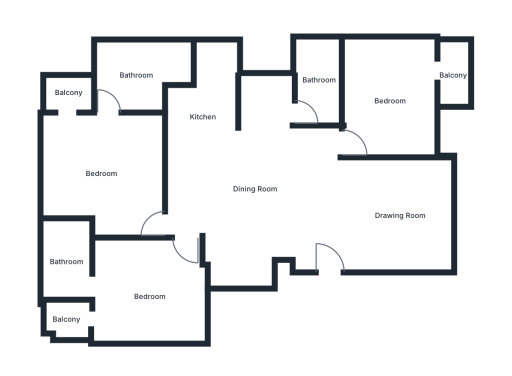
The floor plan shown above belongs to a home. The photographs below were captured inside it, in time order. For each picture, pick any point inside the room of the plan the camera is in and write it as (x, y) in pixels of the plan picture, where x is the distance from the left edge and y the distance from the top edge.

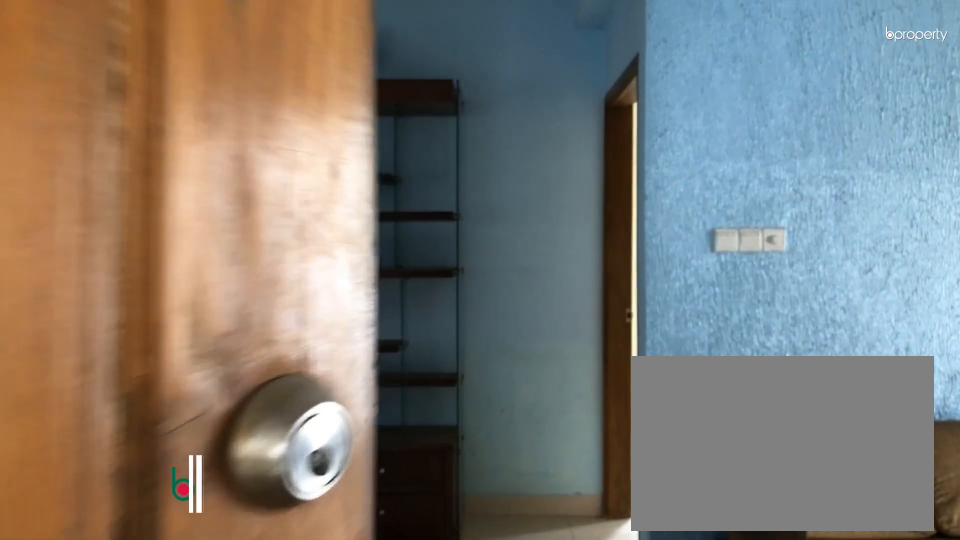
(331, 230)
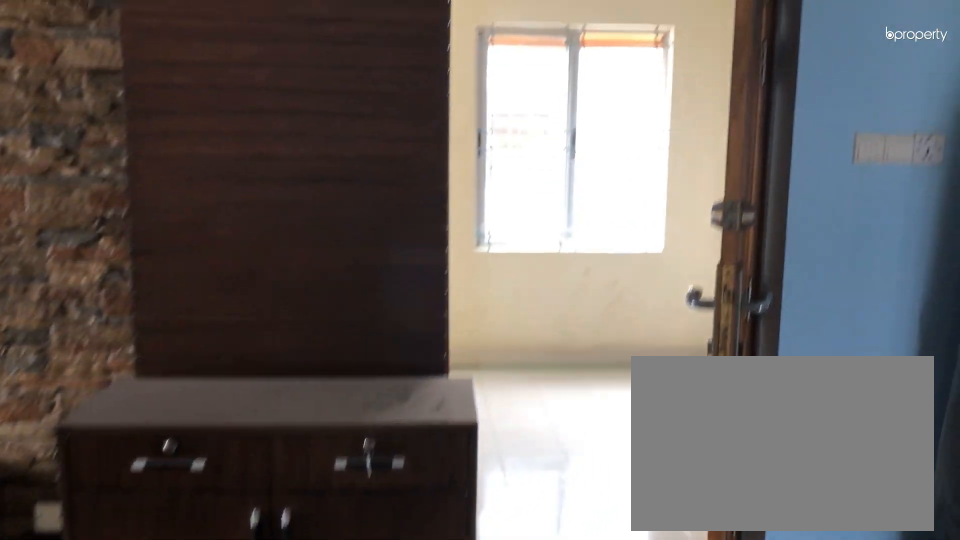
(400, 214)
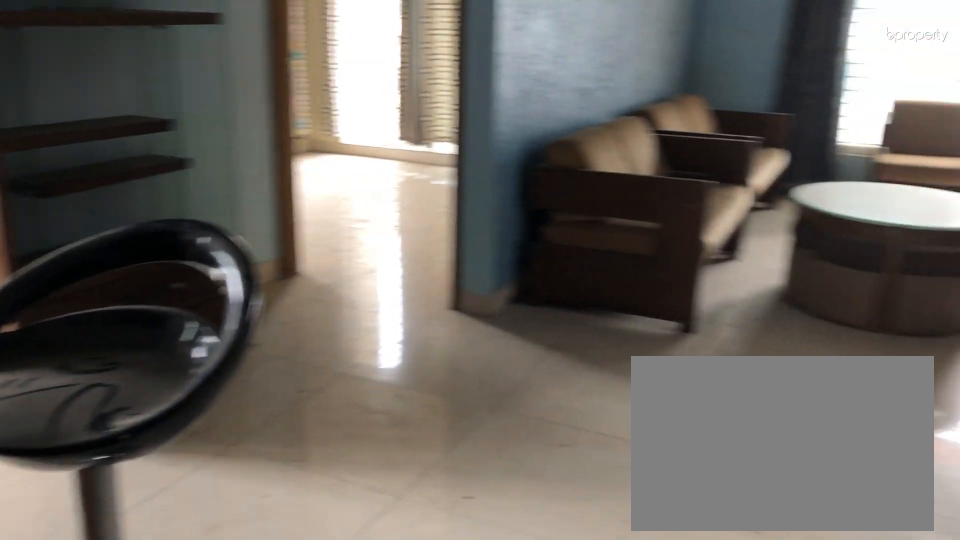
(254, 189)
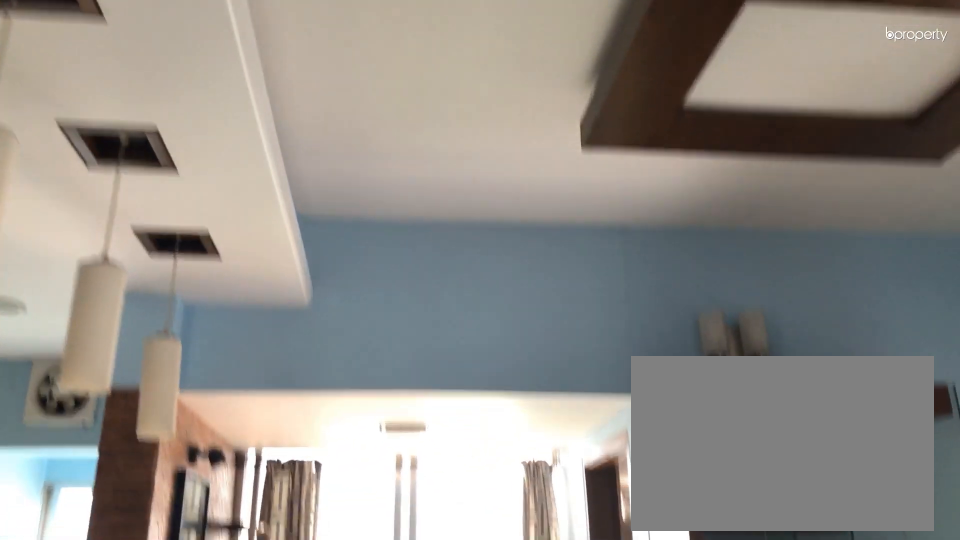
(254, 189)
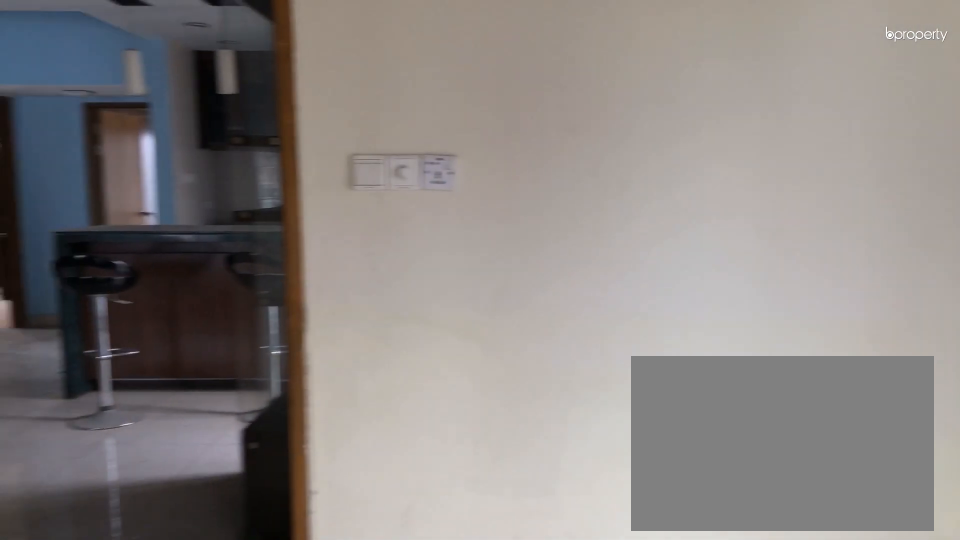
(390, 101)
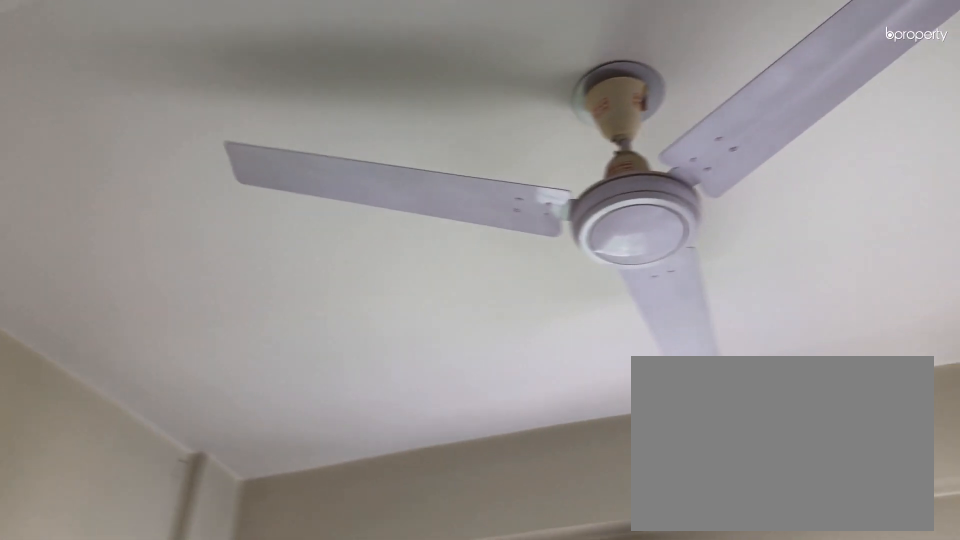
(390, 101)
